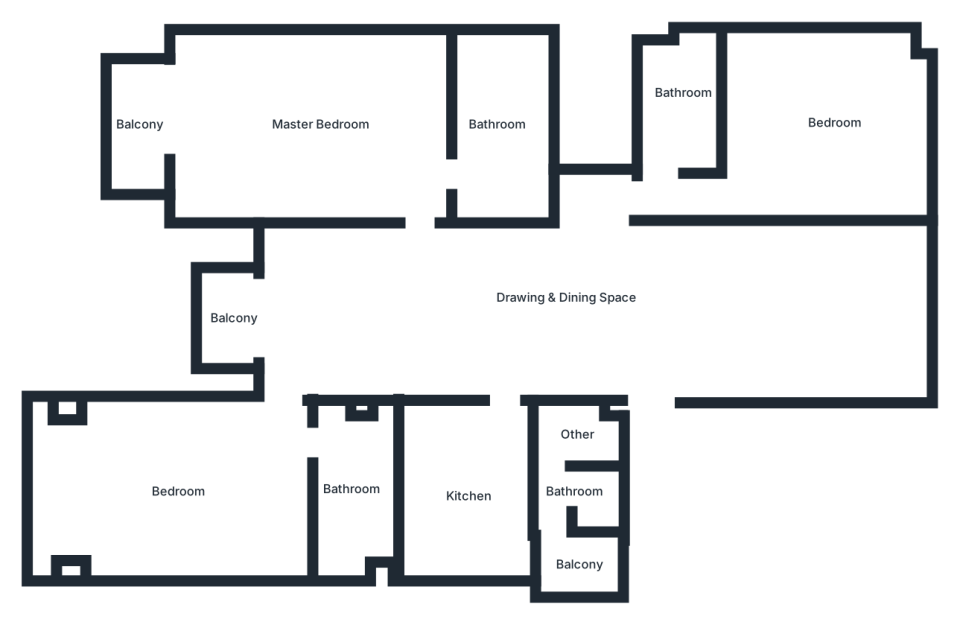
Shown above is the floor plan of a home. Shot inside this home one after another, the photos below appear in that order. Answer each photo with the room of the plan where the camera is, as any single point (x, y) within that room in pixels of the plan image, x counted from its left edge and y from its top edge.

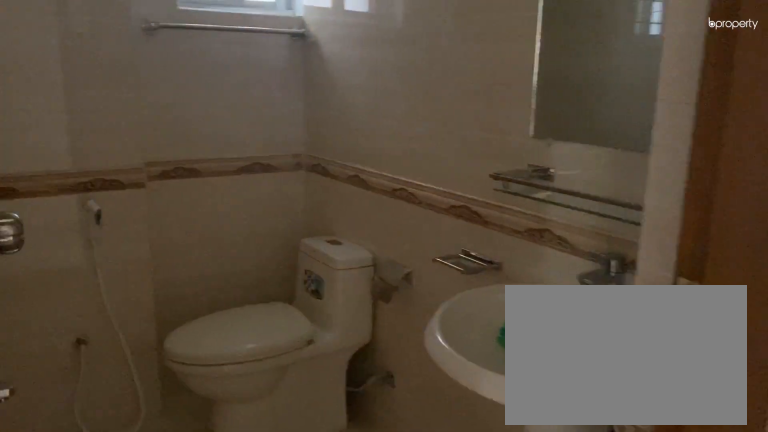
(679, 113)
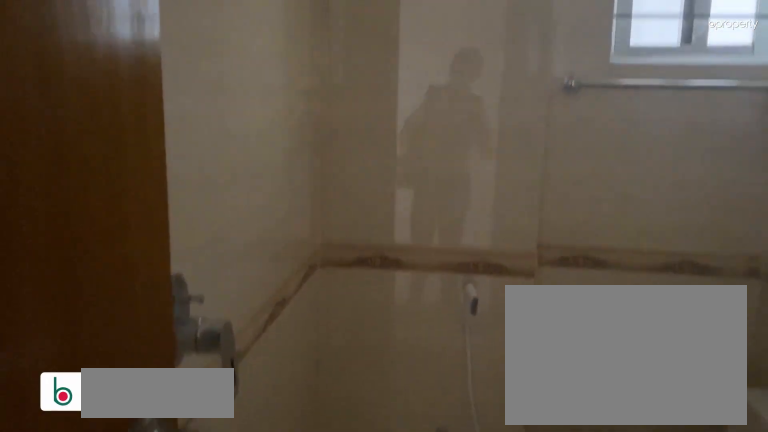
(679, 113)
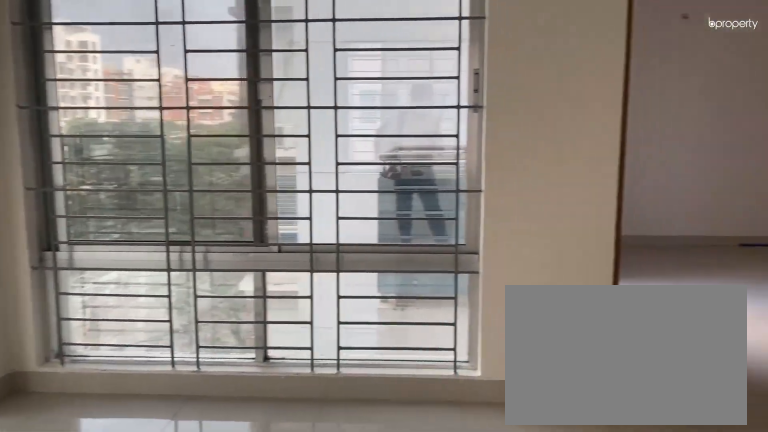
(189, 505)
